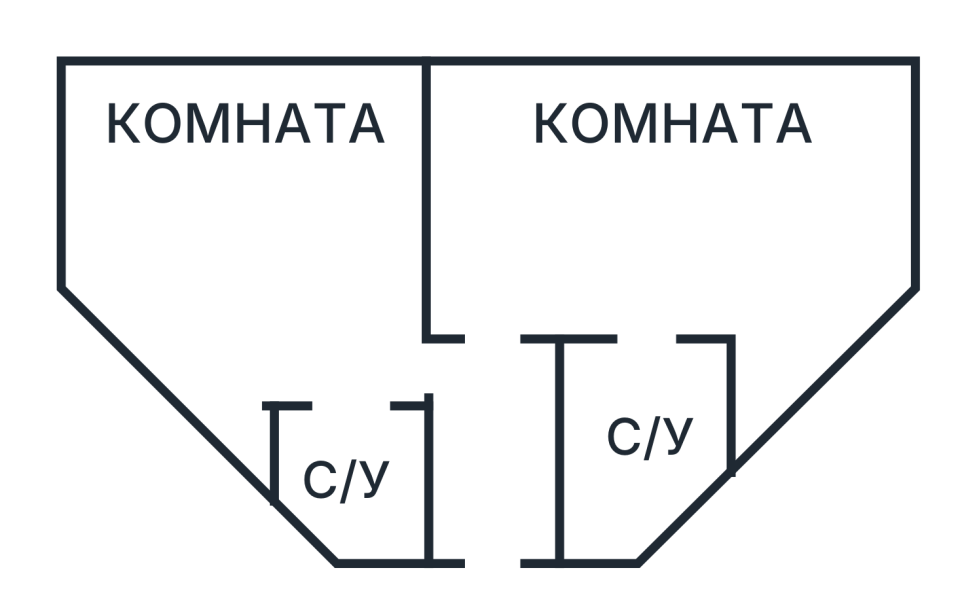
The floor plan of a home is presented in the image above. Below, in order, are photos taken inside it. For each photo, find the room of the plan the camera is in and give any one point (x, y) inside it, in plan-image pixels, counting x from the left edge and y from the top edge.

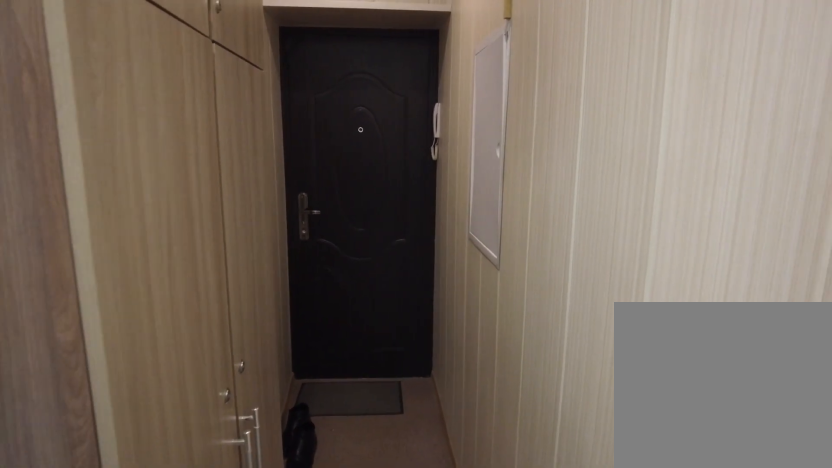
(504, 475)
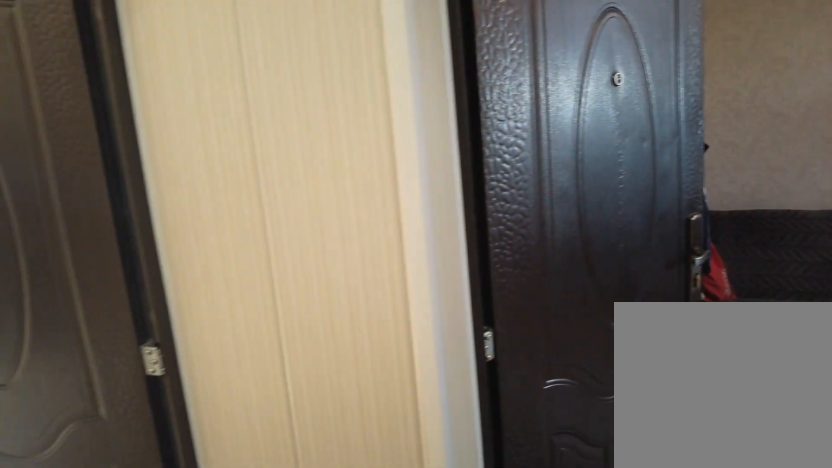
(504, 475)
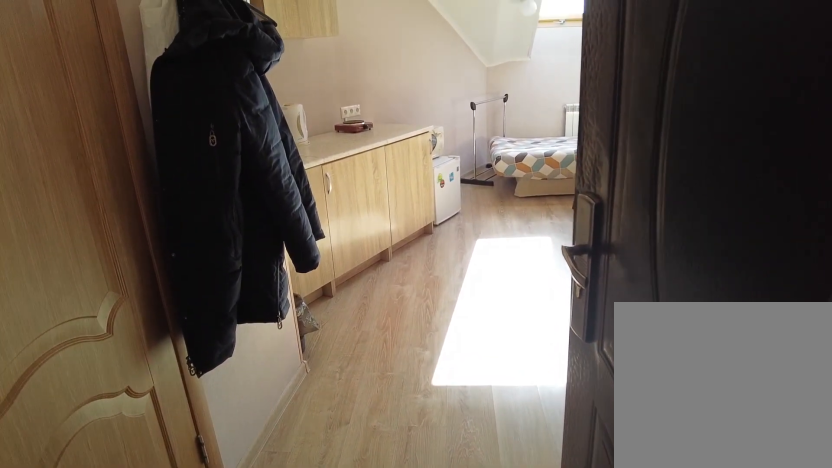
(461, 385)
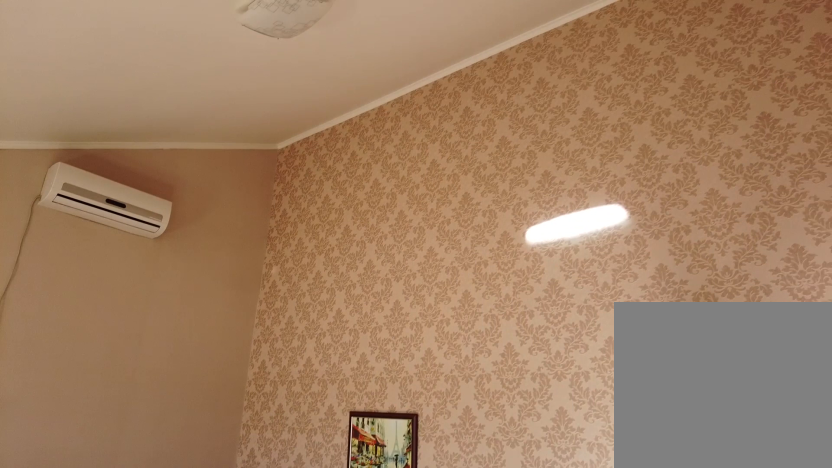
(314, 322)
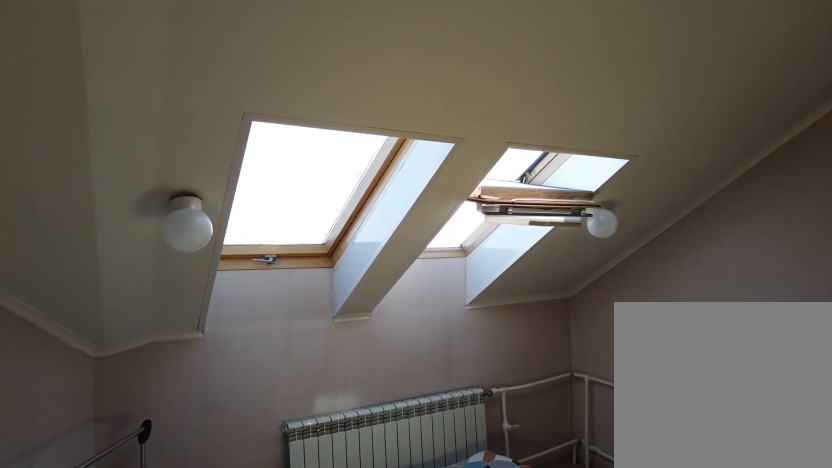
(314, 322)
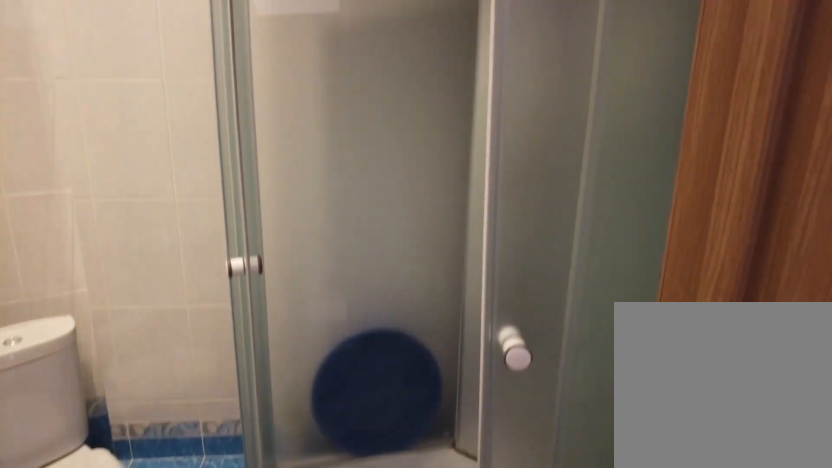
(370, 459)
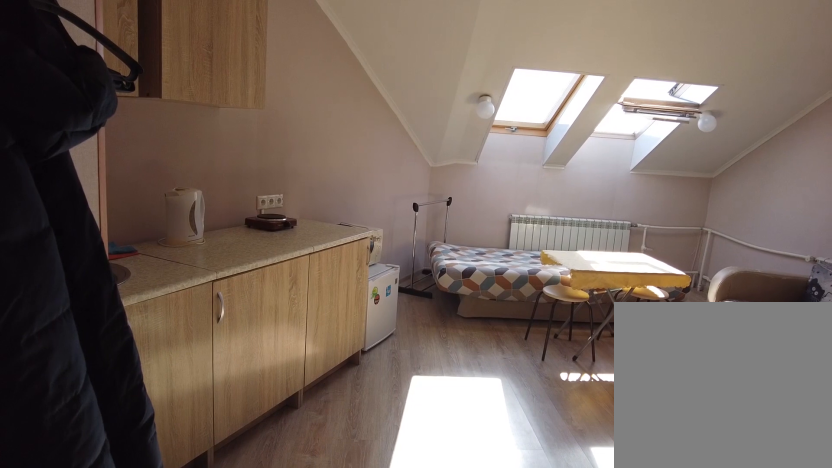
(323, 353)
